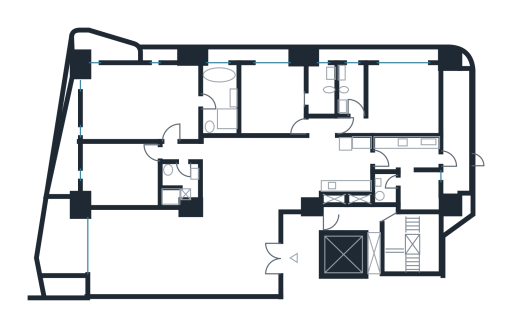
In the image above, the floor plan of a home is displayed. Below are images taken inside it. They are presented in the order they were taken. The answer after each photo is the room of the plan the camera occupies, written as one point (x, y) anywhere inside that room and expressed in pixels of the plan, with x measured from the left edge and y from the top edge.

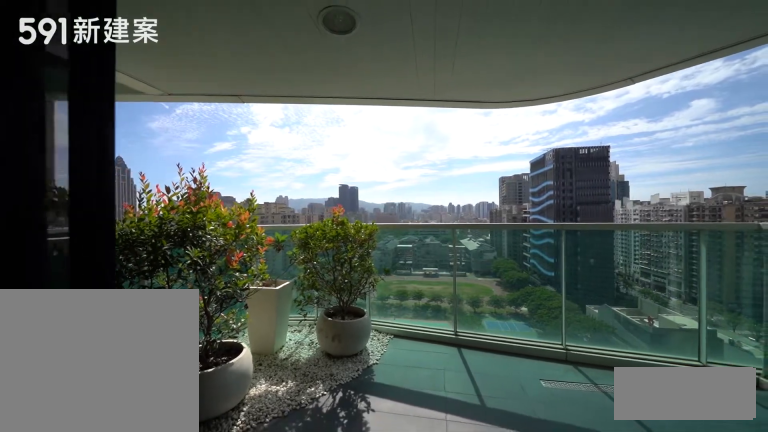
(62, 240)
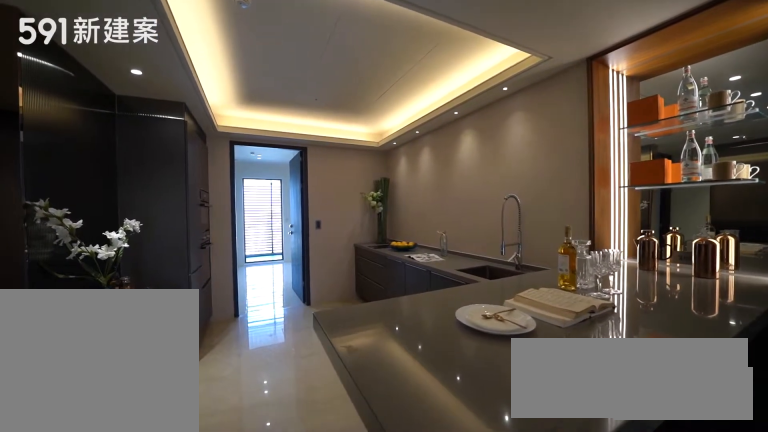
(349, 163)
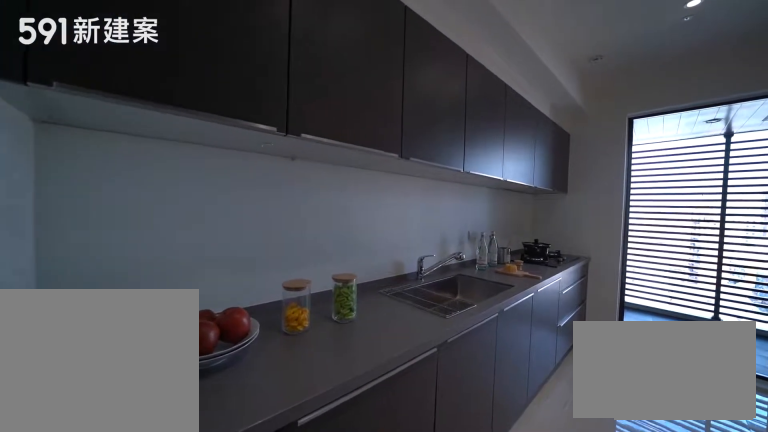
(413, 152)
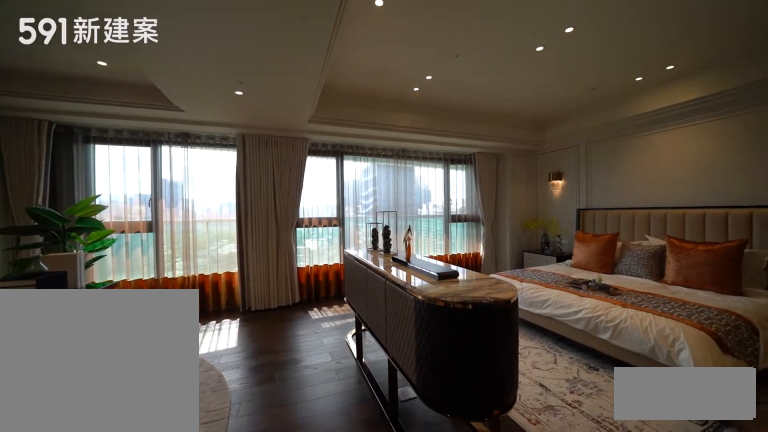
(122, 134)
